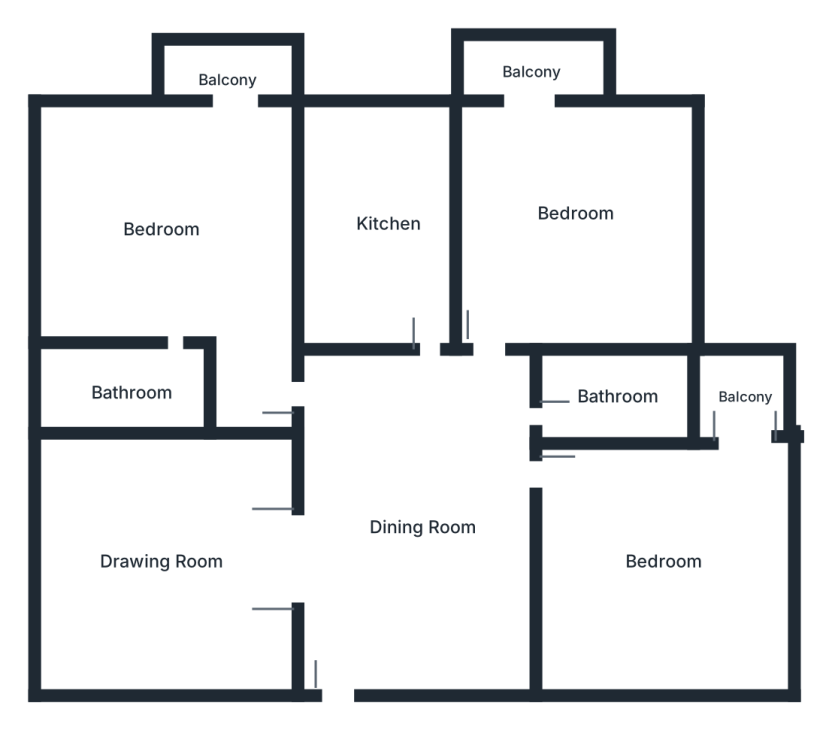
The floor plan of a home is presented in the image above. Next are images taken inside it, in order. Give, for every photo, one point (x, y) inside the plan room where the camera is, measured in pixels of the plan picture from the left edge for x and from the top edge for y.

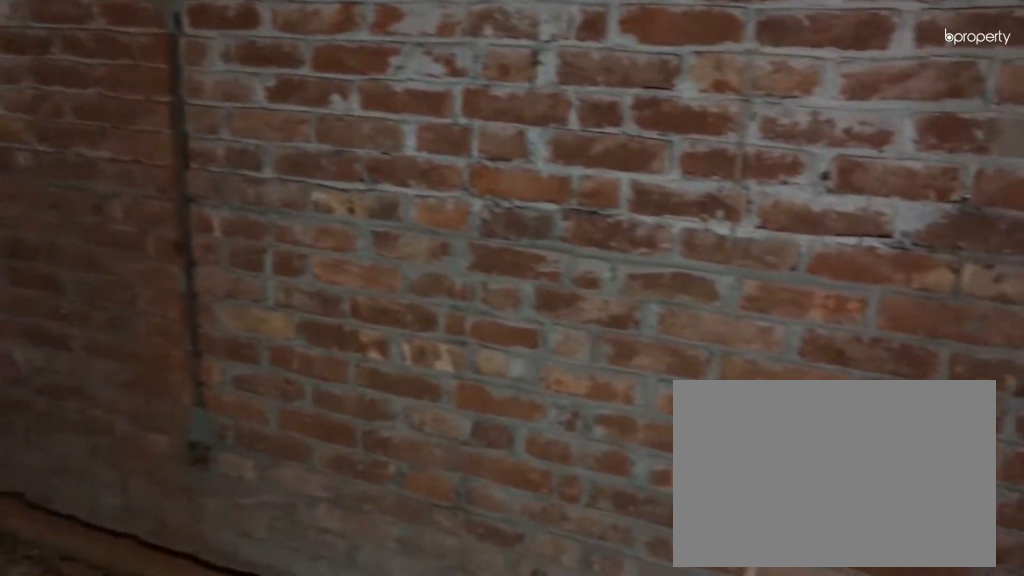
(160, 561)
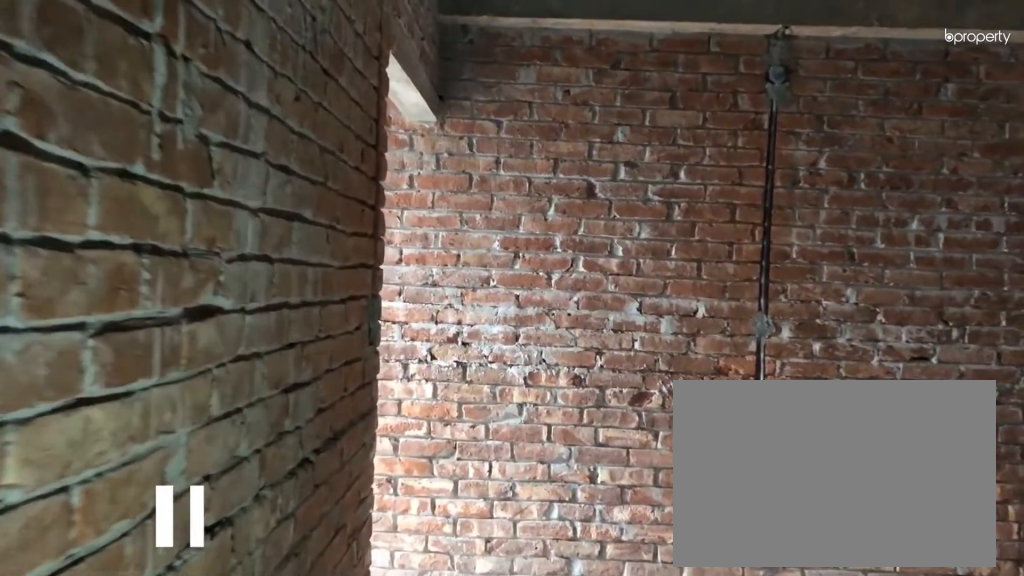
(662, 566)
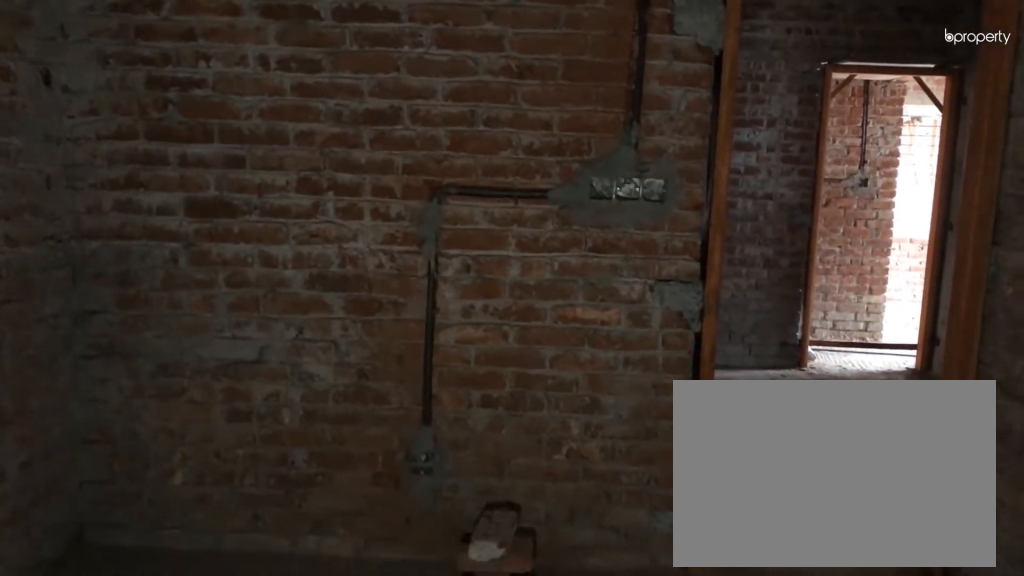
(663, 566)
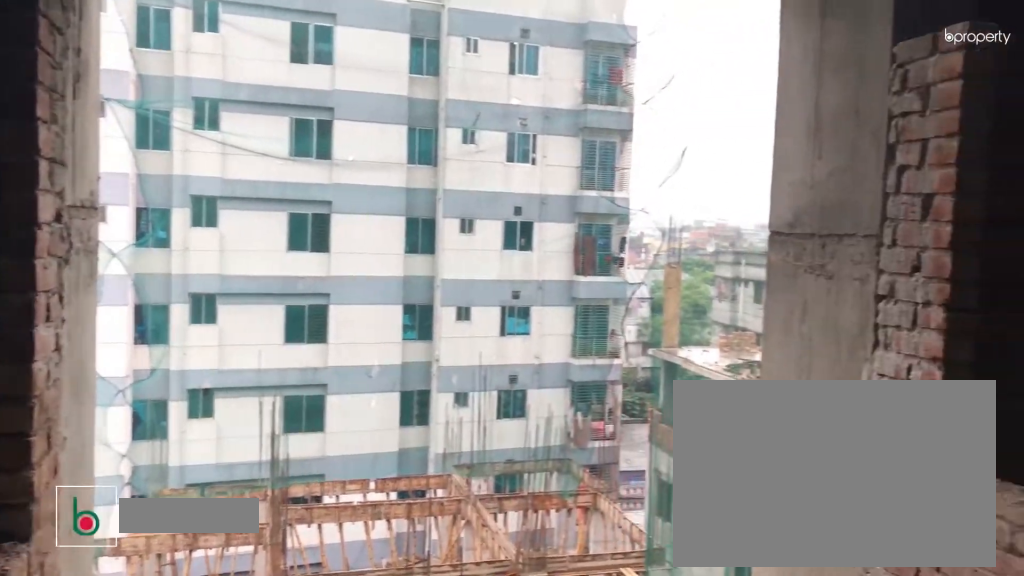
(746, 398)
